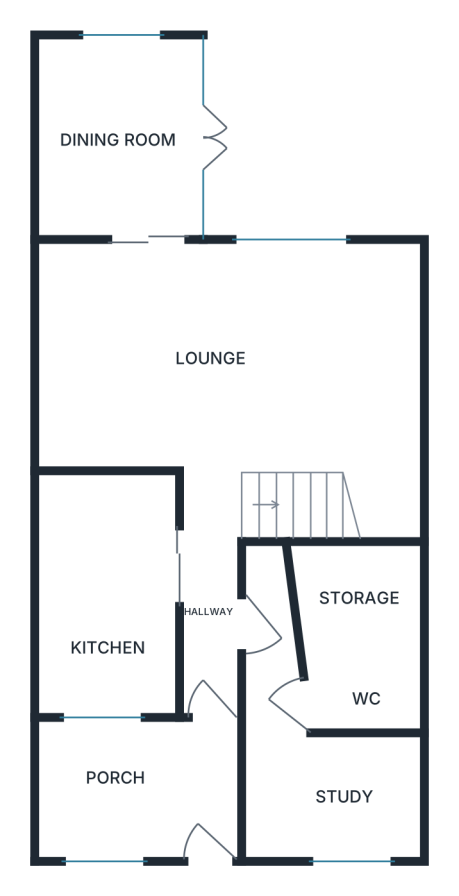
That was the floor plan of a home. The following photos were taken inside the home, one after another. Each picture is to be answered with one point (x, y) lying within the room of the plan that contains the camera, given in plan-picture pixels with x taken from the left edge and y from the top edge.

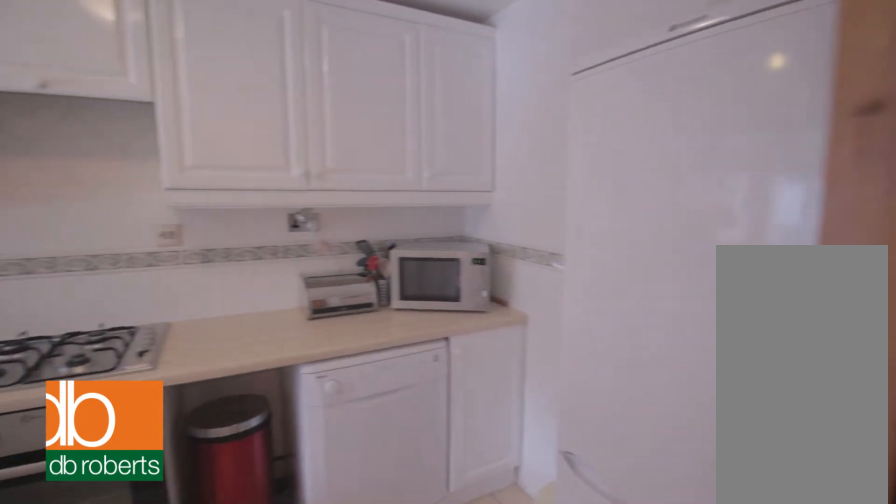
(109, 593)
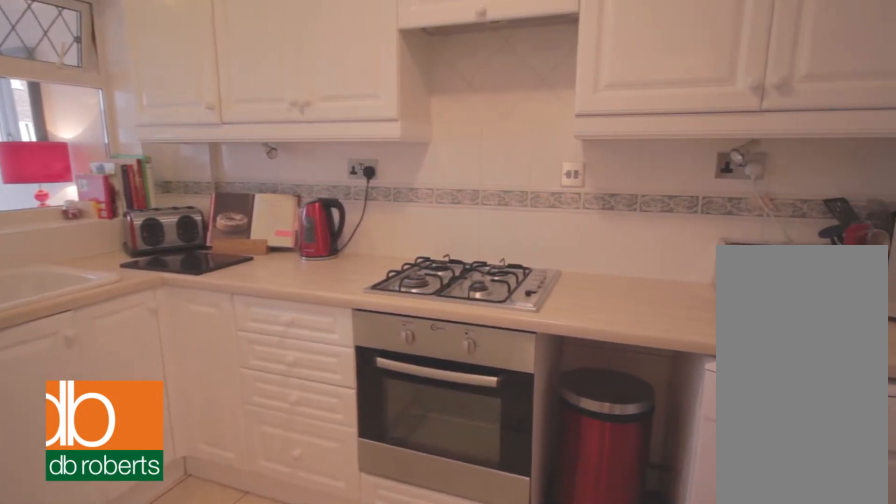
(109, 593)
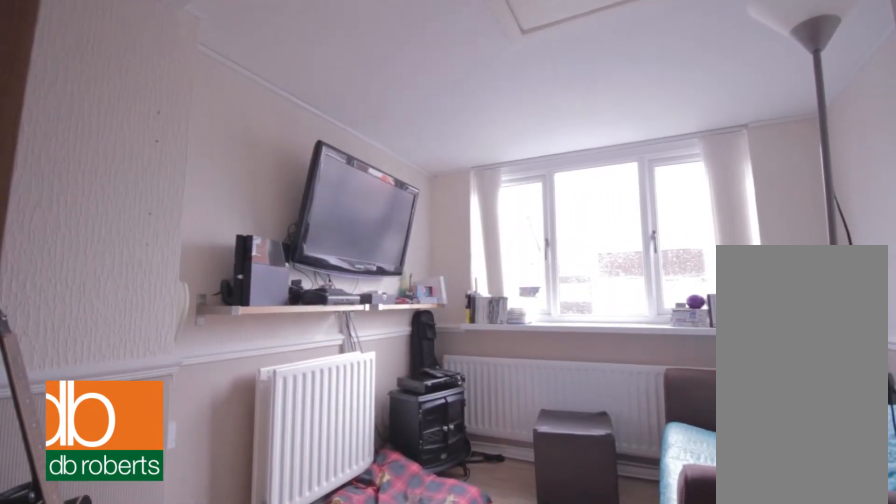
(313, 750)
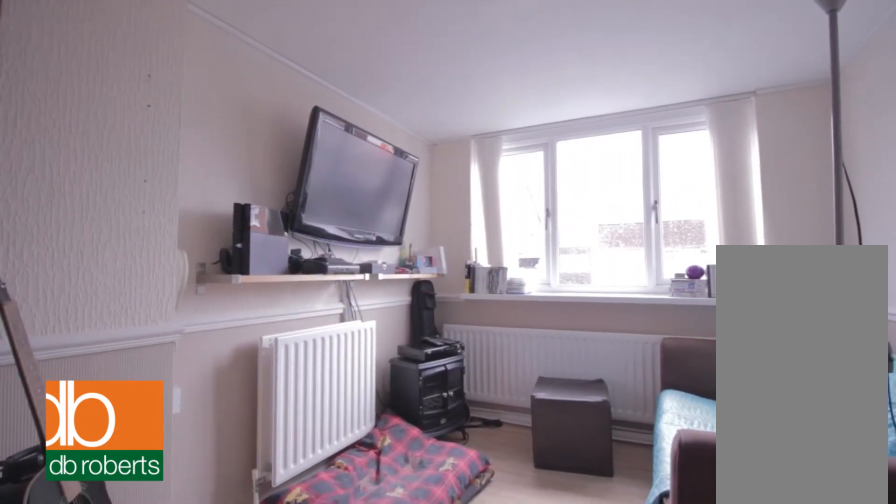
(313, 750)
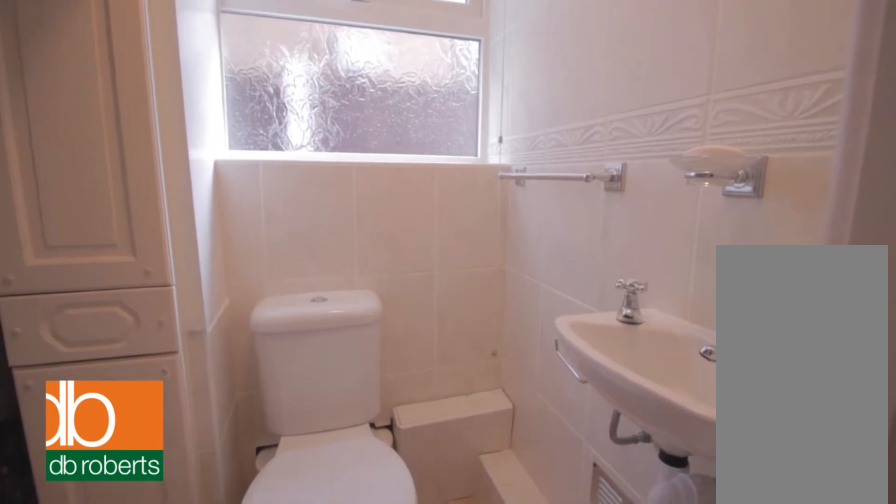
(359, 634)
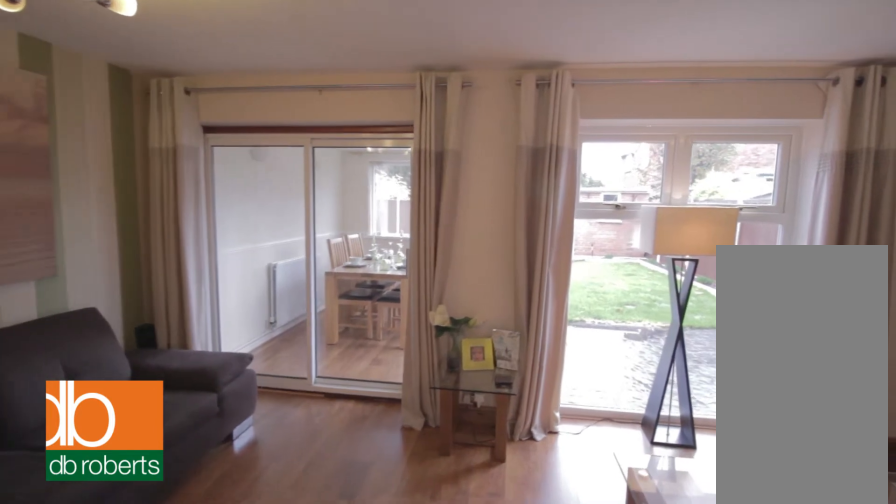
(231, 383)
